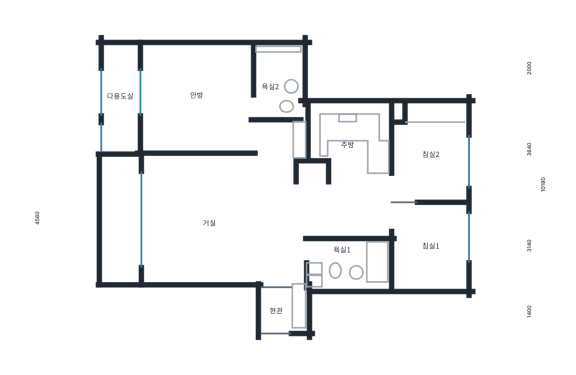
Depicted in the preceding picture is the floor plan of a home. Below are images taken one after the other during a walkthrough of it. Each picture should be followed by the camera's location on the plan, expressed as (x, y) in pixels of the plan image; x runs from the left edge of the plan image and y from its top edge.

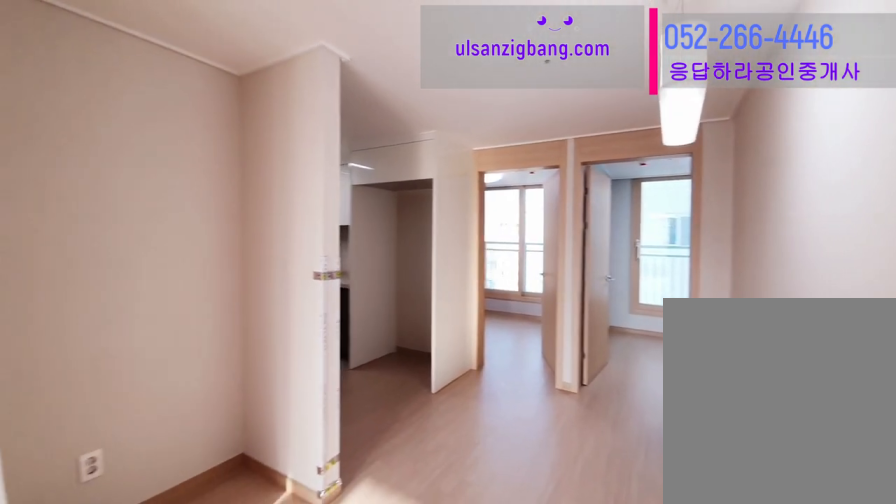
(281, 197)
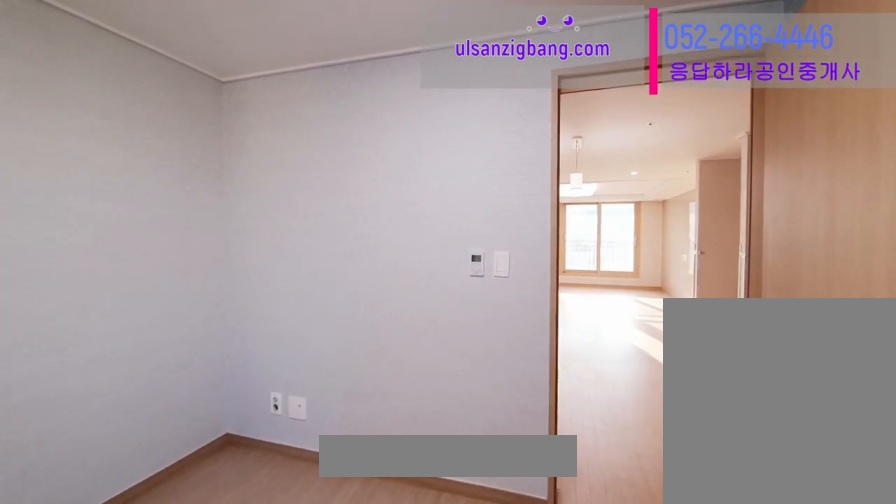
(435, 244)
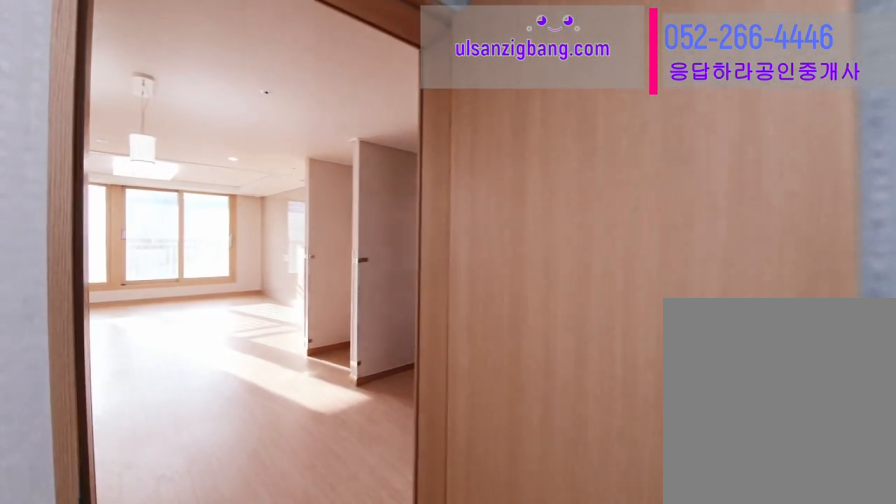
(435, 244)
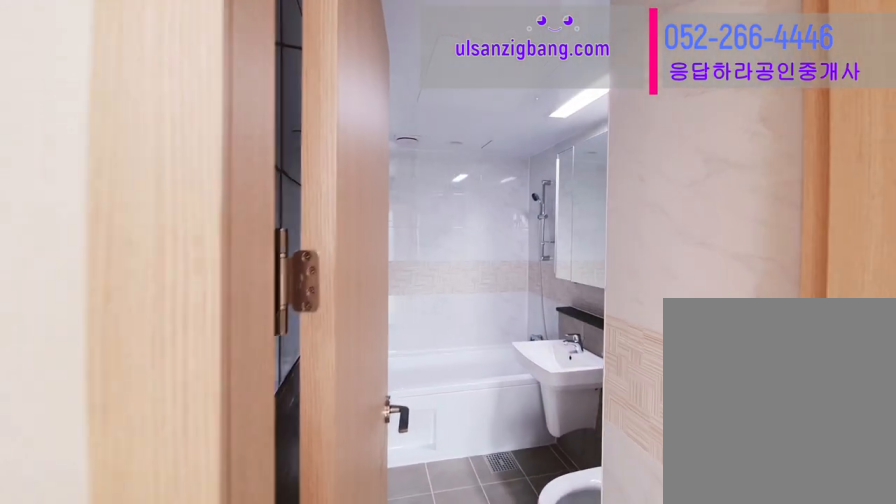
(259, 231)
